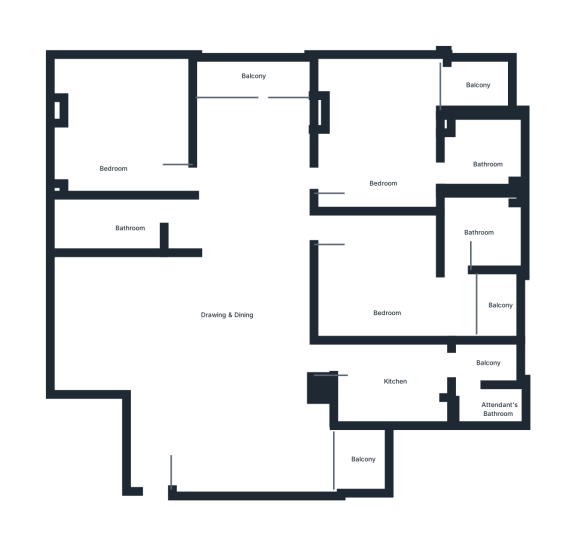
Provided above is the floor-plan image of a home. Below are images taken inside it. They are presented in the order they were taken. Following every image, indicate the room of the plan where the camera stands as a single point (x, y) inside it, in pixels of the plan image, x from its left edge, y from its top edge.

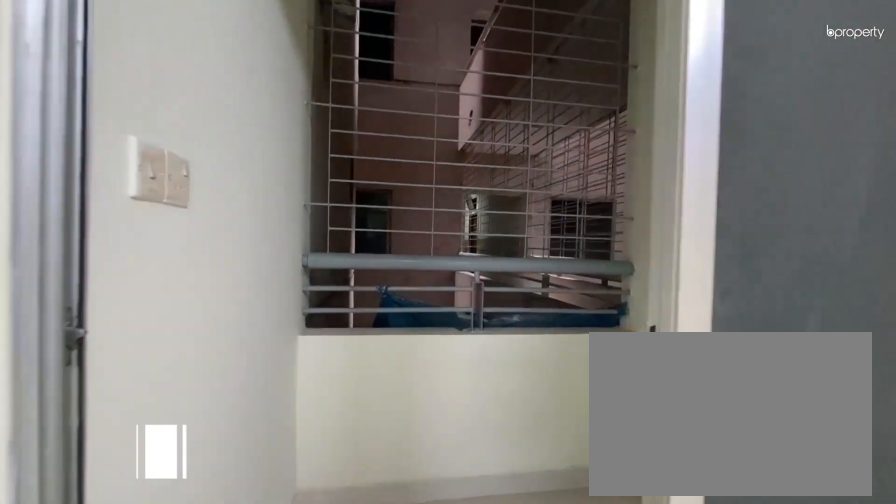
(365, 459)
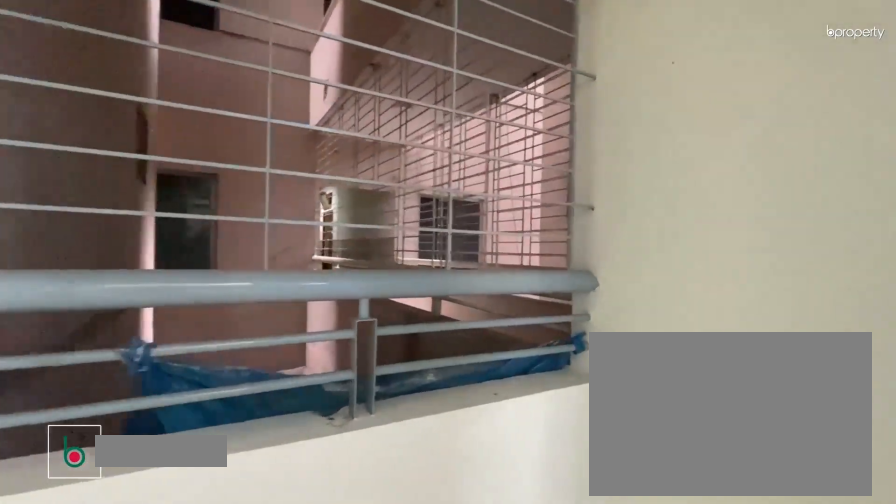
(365, 459)
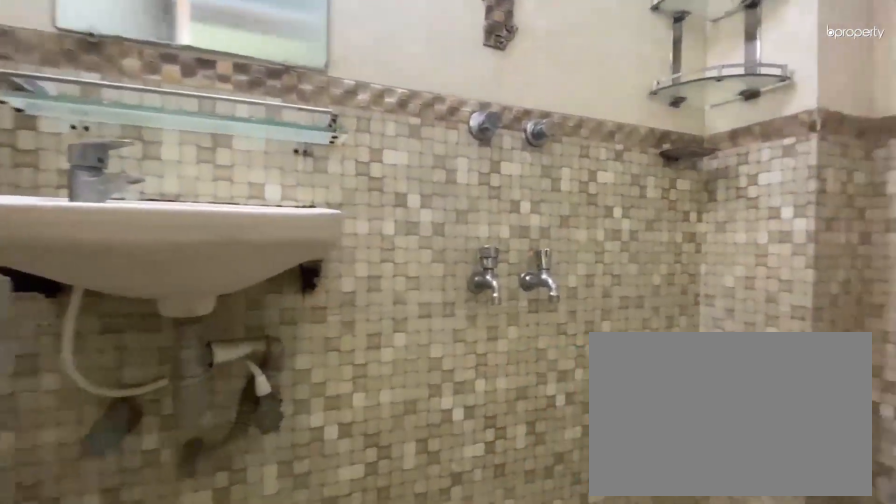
(480, 231)
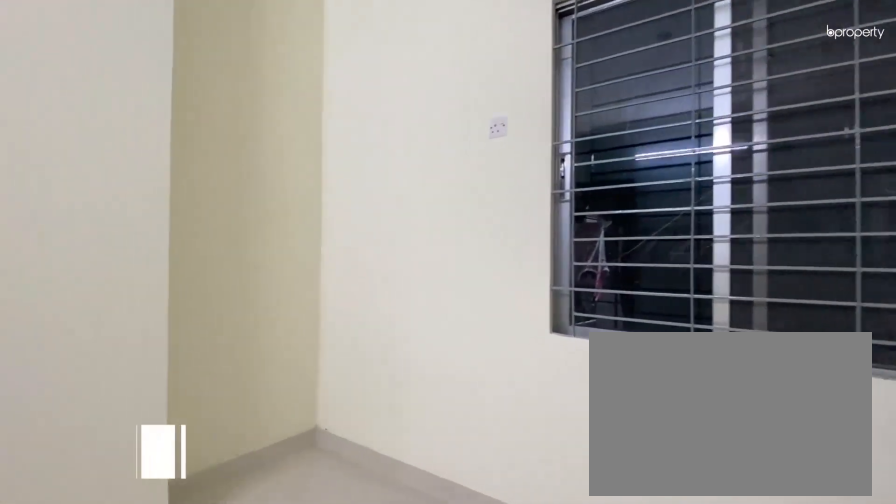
(383, 152)
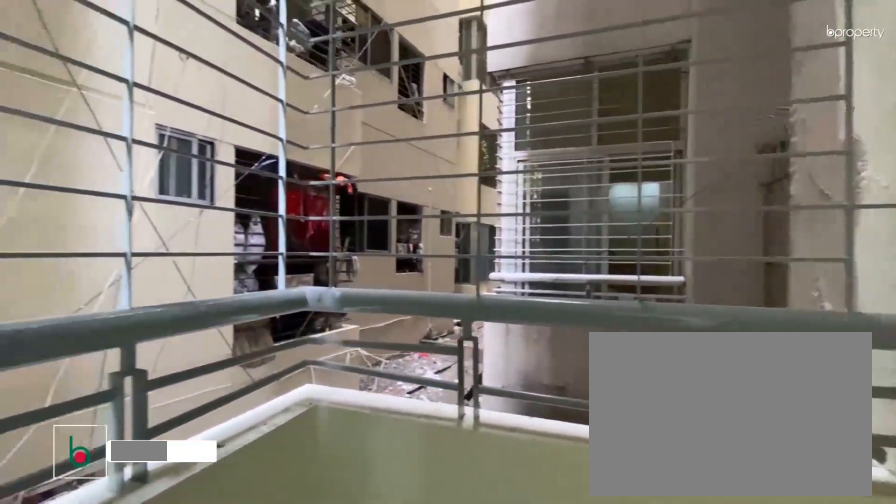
(482, 89)
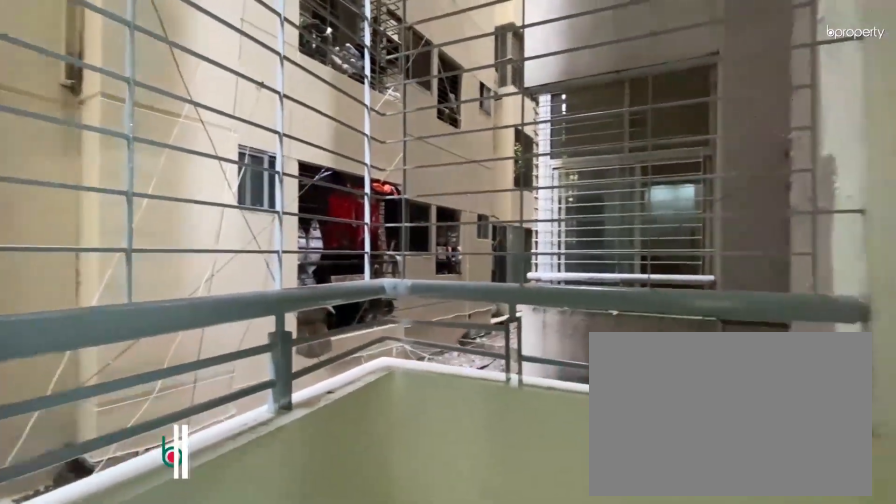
(482, 89)
